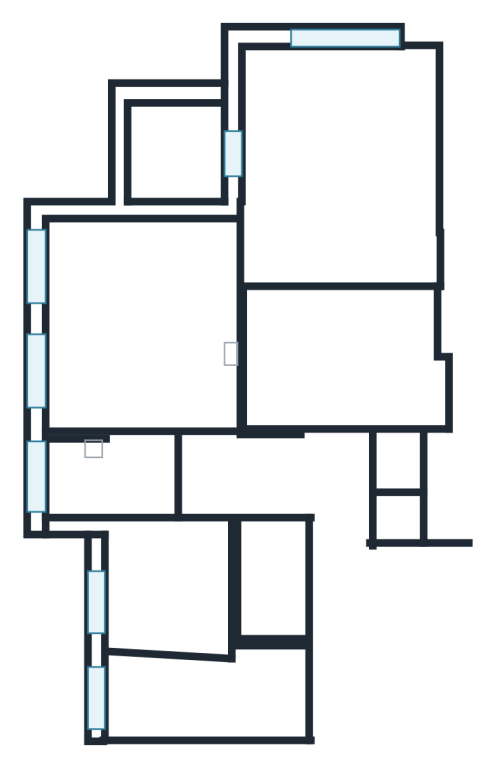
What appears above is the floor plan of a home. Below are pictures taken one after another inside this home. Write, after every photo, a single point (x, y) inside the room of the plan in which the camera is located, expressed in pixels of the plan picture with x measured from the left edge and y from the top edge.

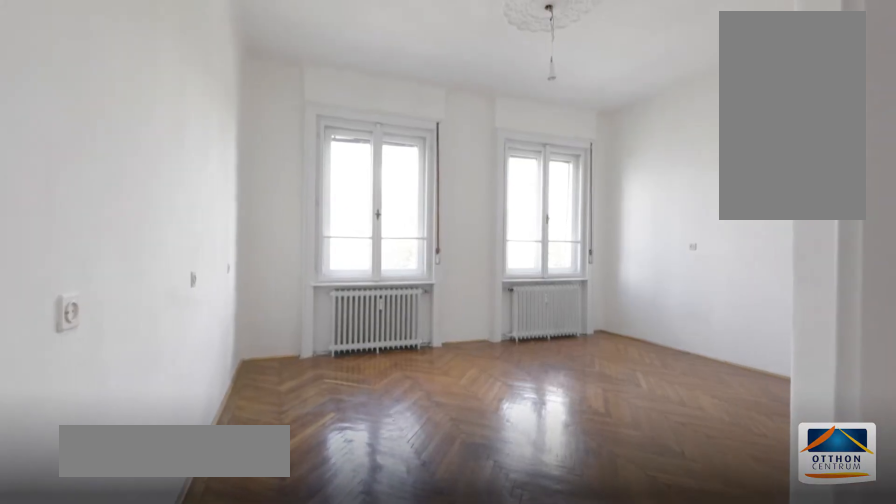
(148, 335)
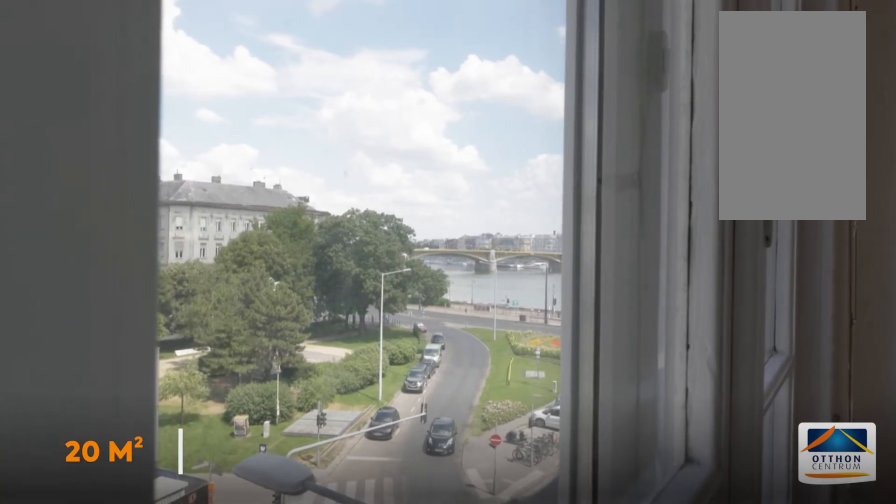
(148, 336)
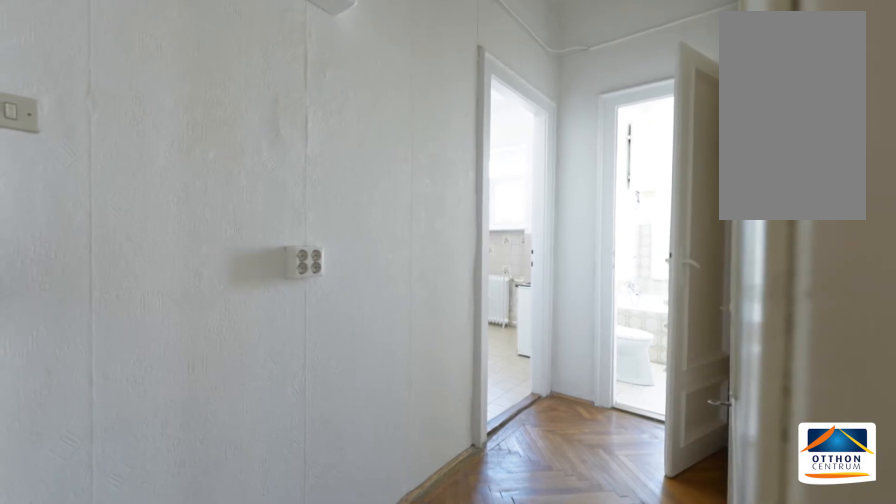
(321, 476)
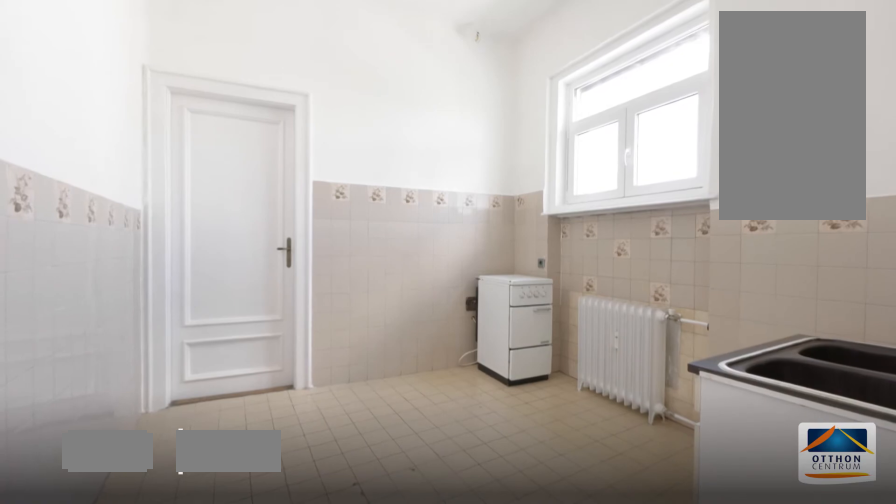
(189, 592)
